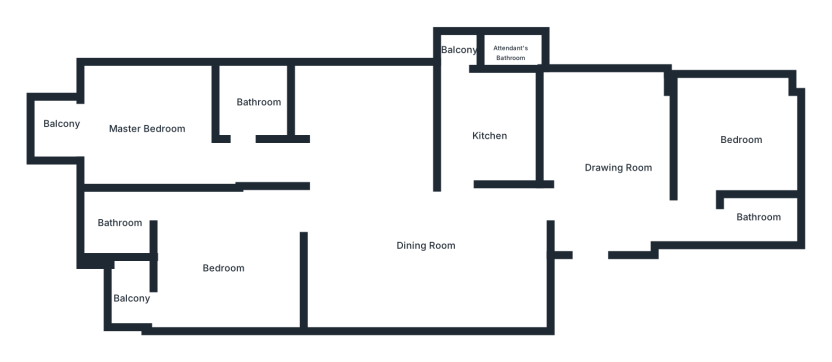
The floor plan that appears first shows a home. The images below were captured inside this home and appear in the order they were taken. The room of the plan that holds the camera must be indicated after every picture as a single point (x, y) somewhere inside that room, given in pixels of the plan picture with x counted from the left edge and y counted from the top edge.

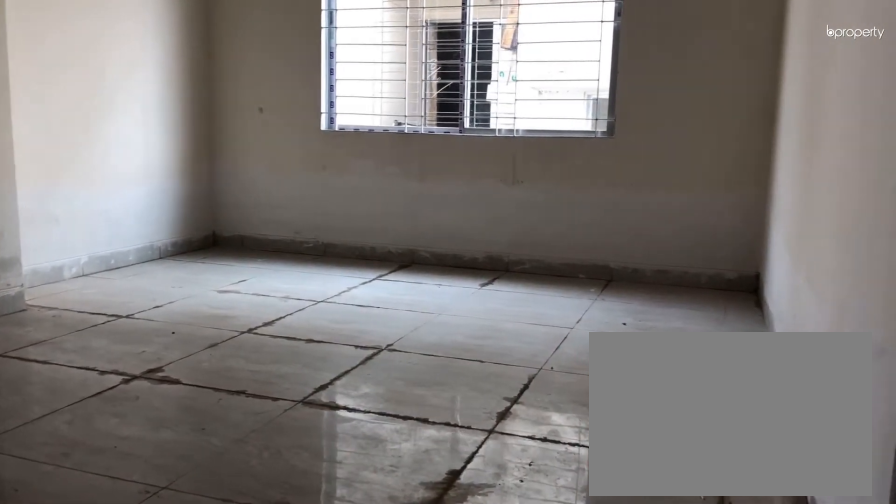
(430, 249)
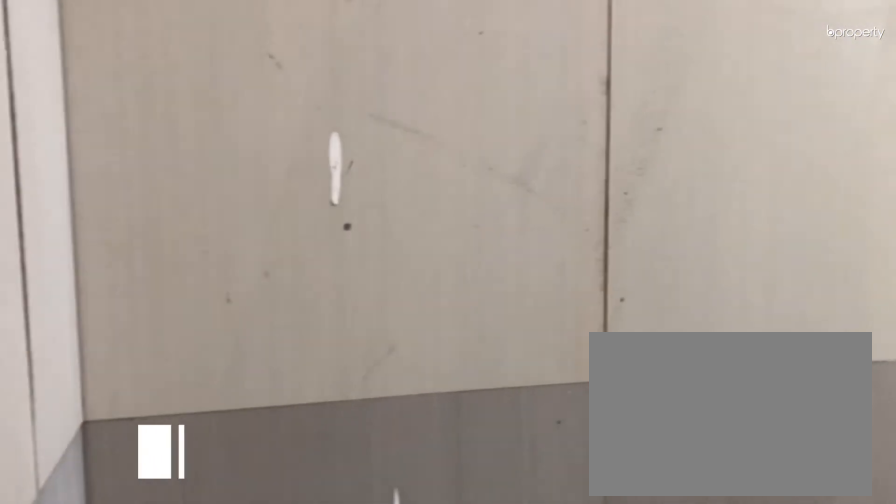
(759, 217)
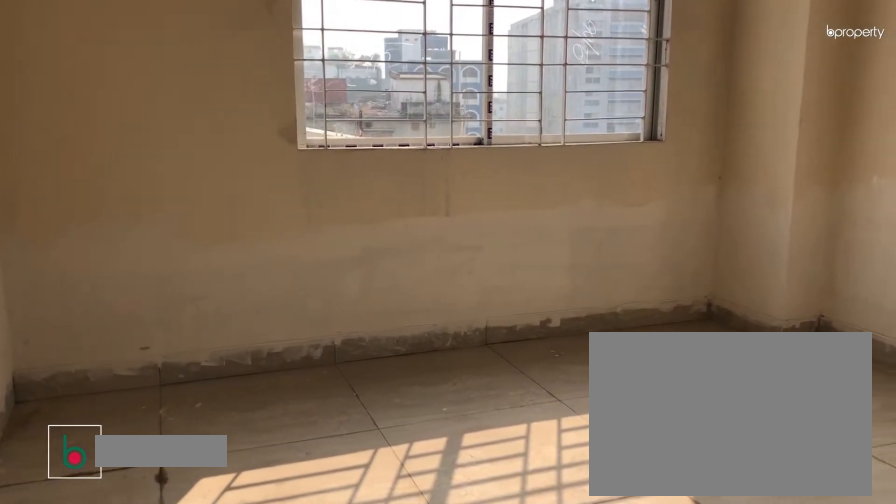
(744, 139)
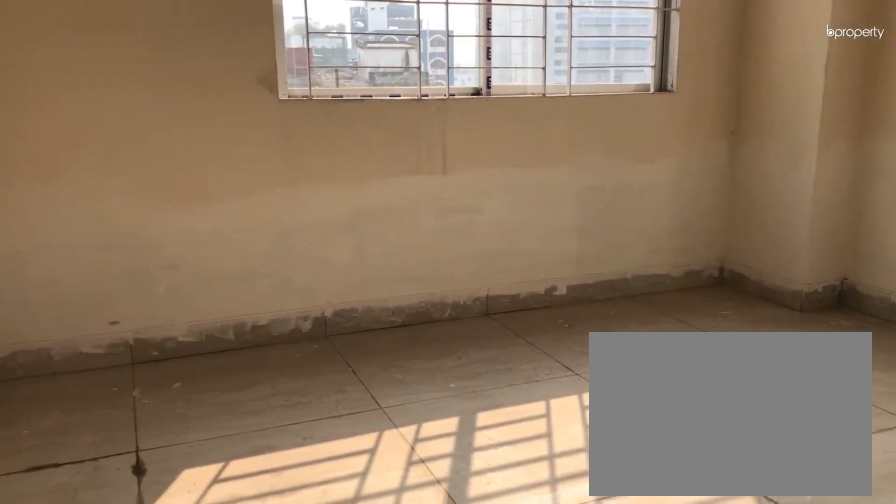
(744, 139)
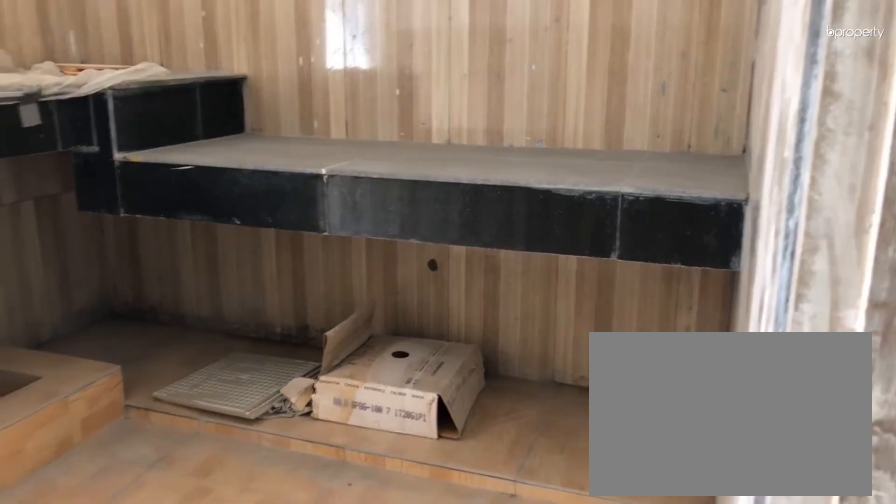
(491, 137)
